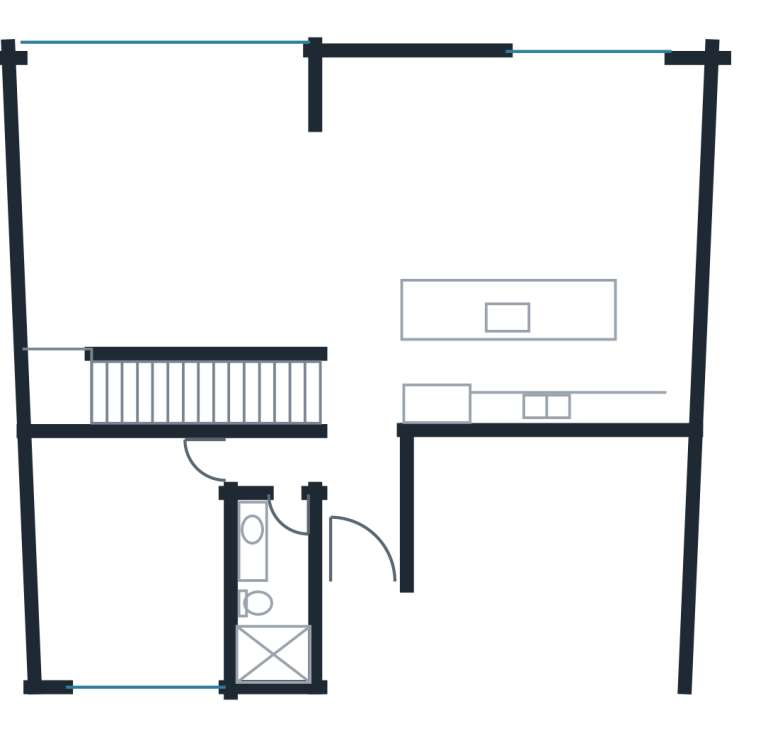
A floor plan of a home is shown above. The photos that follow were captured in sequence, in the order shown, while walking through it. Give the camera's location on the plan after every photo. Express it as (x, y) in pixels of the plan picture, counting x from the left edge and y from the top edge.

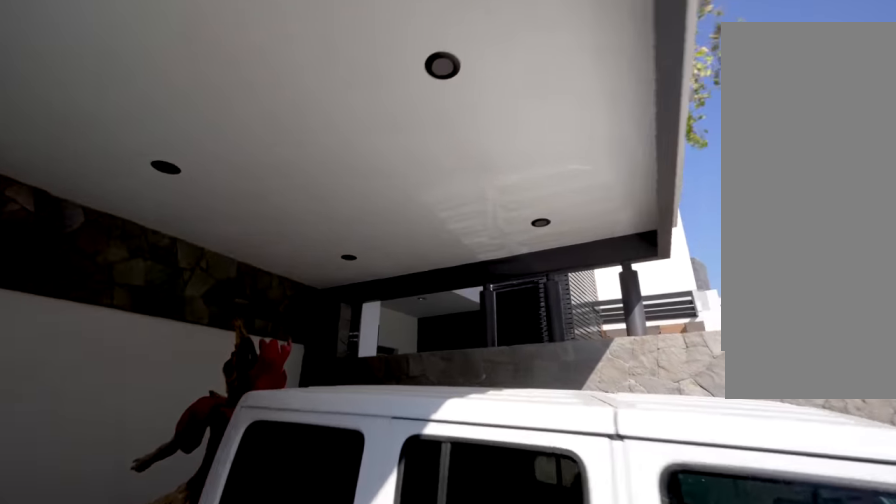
(358, 669)
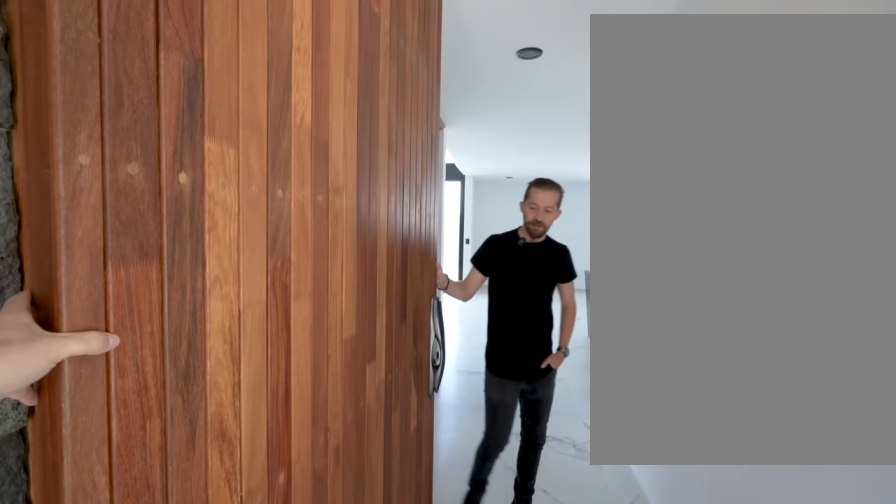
(355, 612)
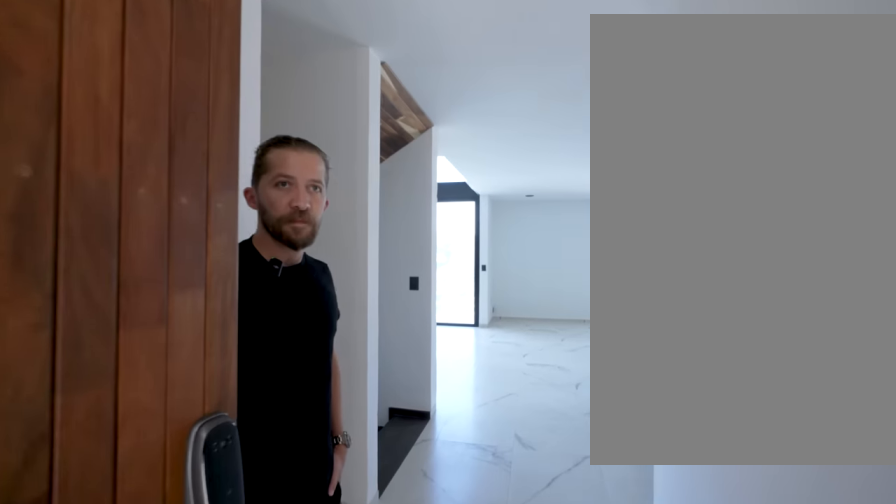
(350, 603)
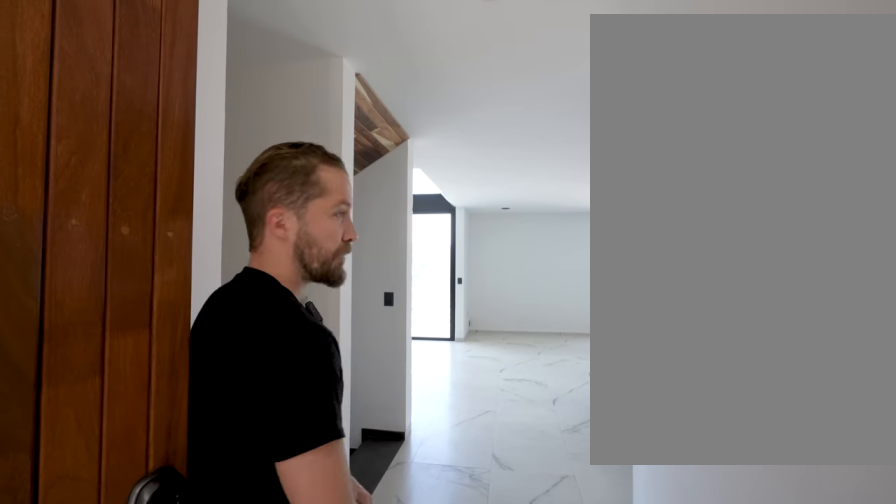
(355, 590)
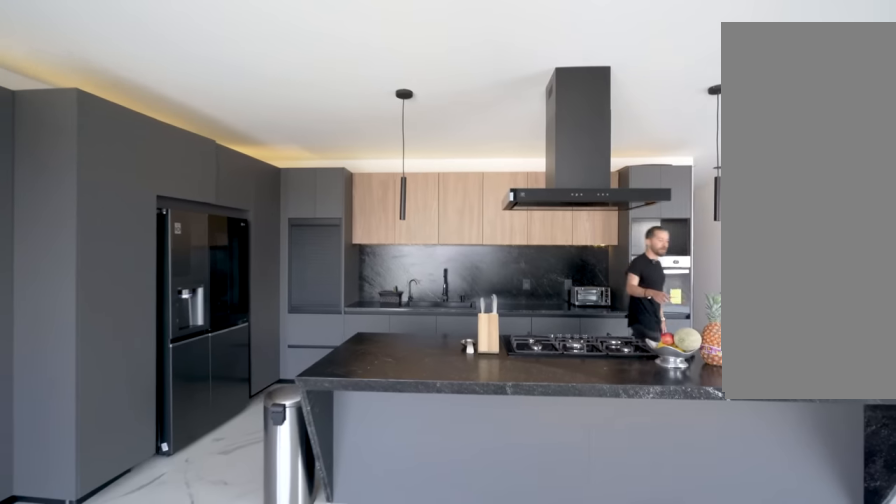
(547, 233)
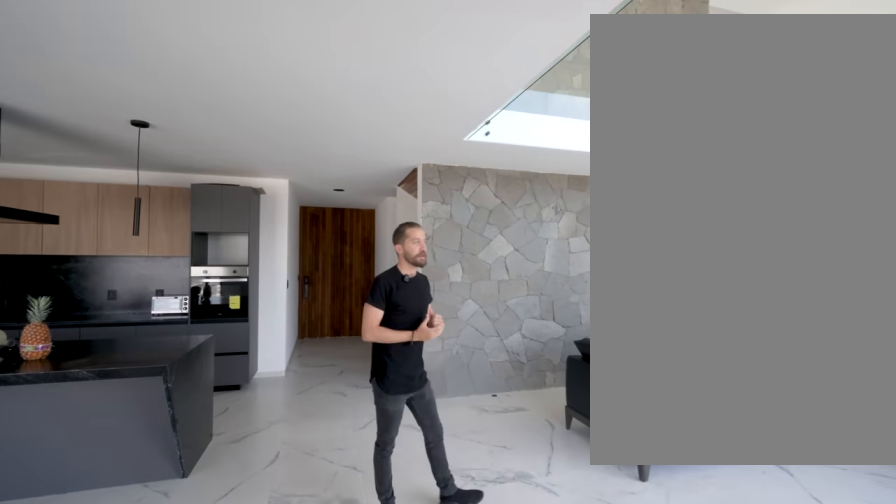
(382, 90)
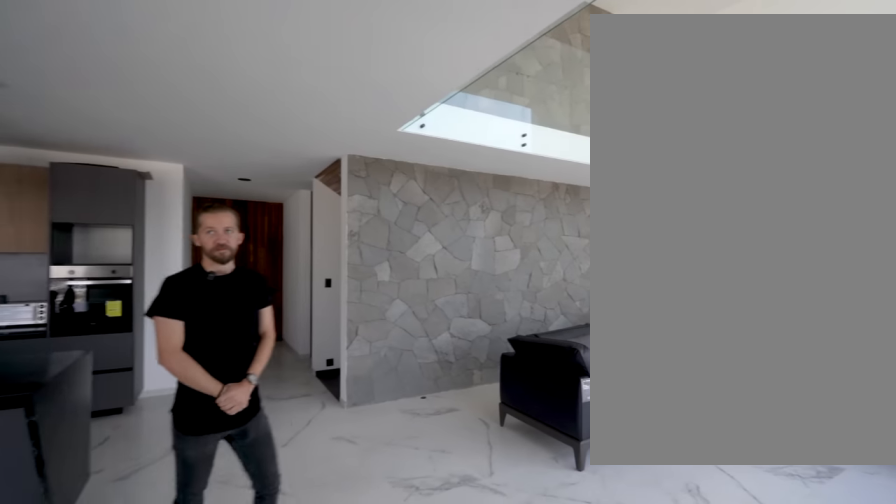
(376, 113)
